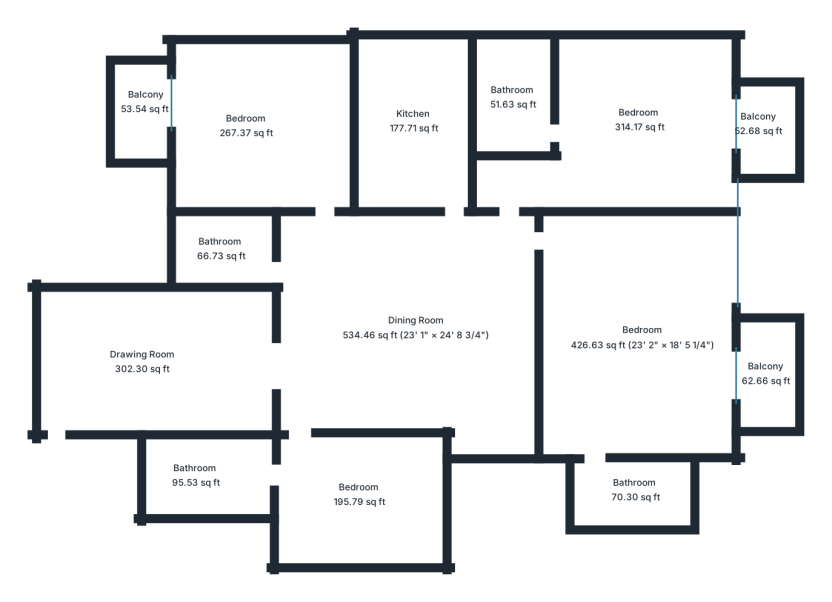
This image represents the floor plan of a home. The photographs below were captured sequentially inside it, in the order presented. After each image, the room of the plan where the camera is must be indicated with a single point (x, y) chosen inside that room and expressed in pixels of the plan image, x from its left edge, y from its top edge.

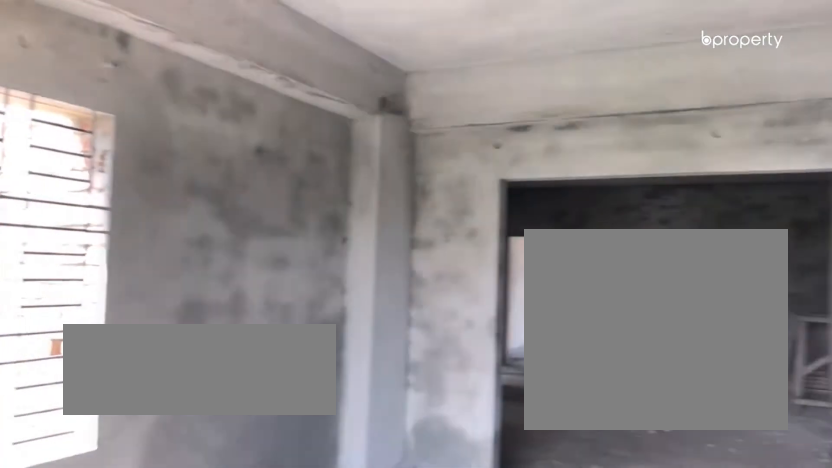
(140, 364)
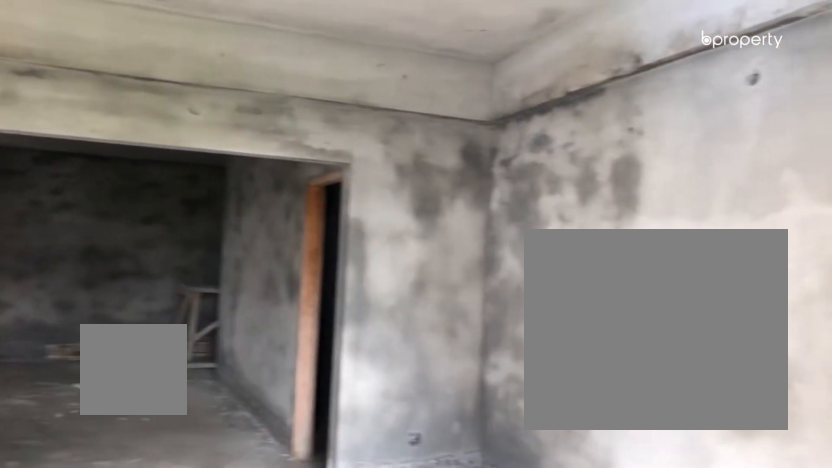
(140, 364)
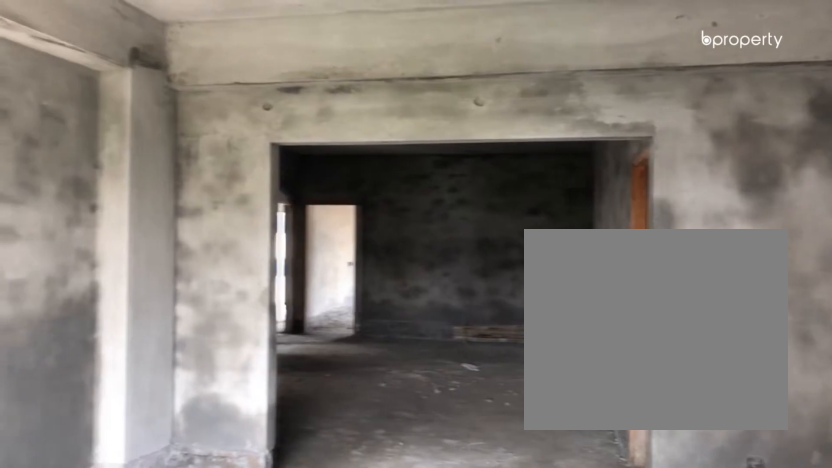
(140, 364)
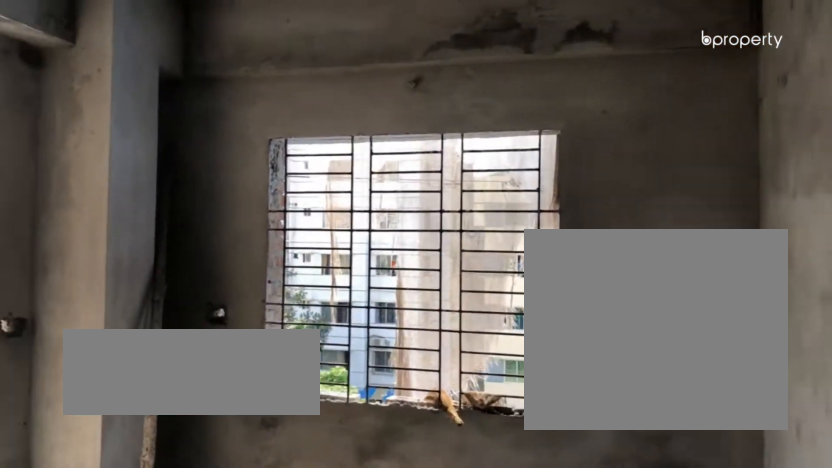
(245, 125)
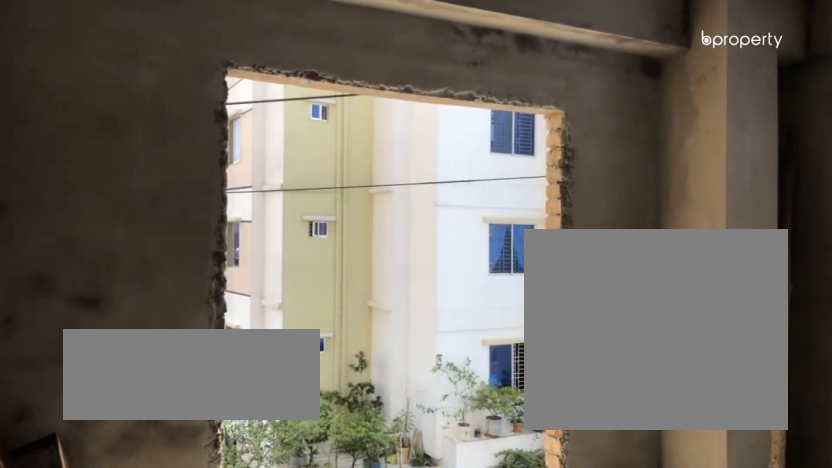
(245, 125)
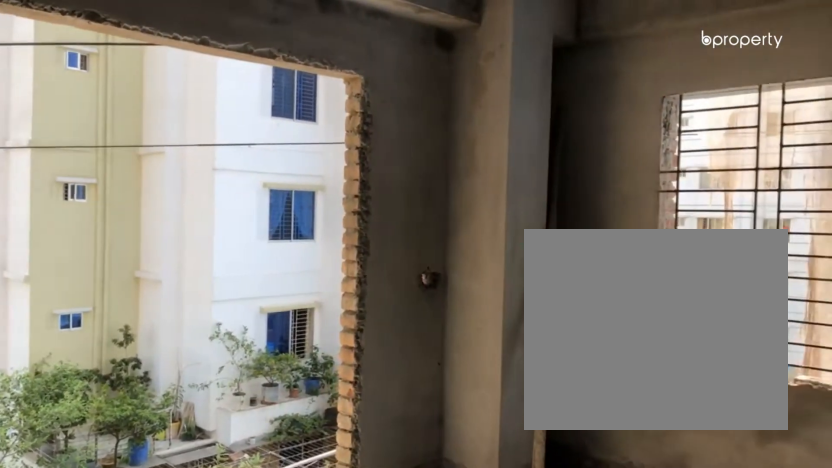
(245, 125)
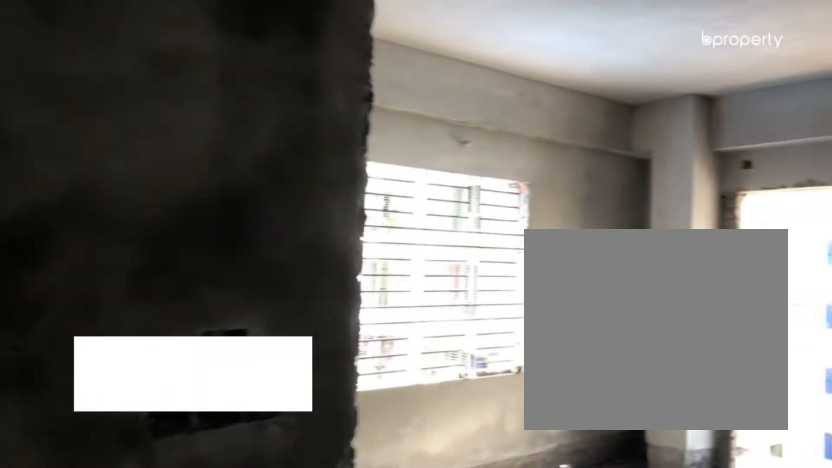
(638, 148)
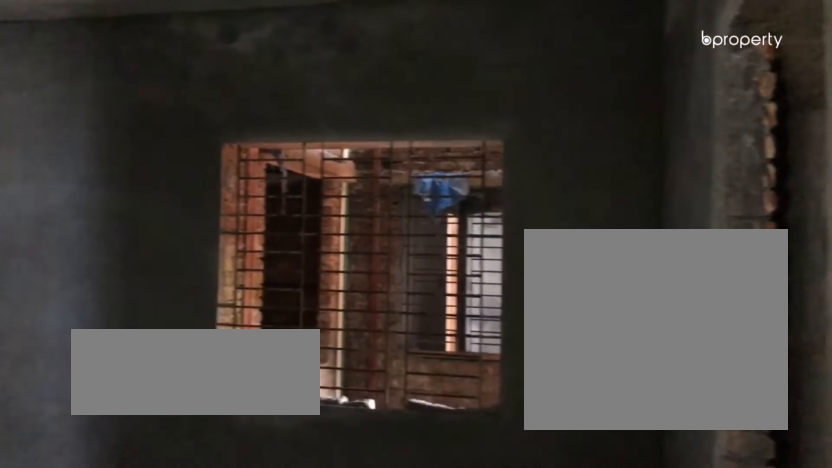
(356, 496)
